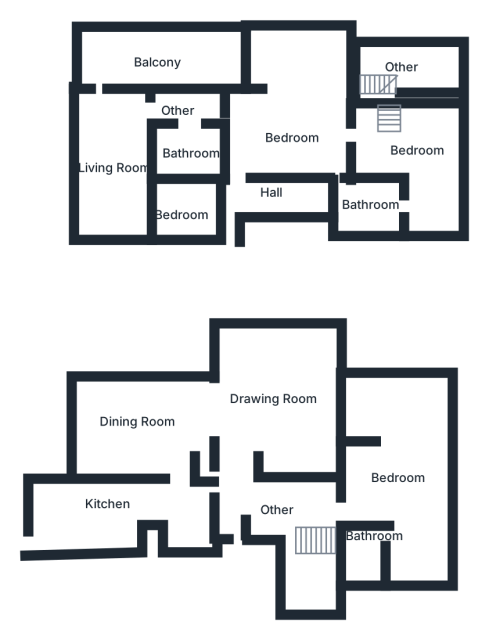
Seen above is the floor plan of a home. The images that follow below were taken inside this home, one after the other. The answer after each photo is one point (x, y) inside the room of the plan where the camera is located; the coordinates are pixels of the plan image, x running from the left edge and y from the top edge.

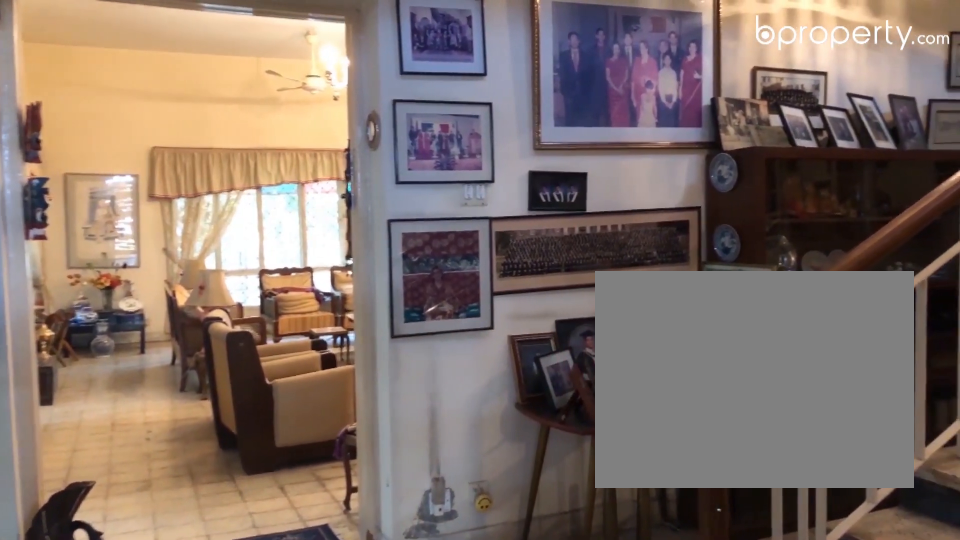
(256, 514)
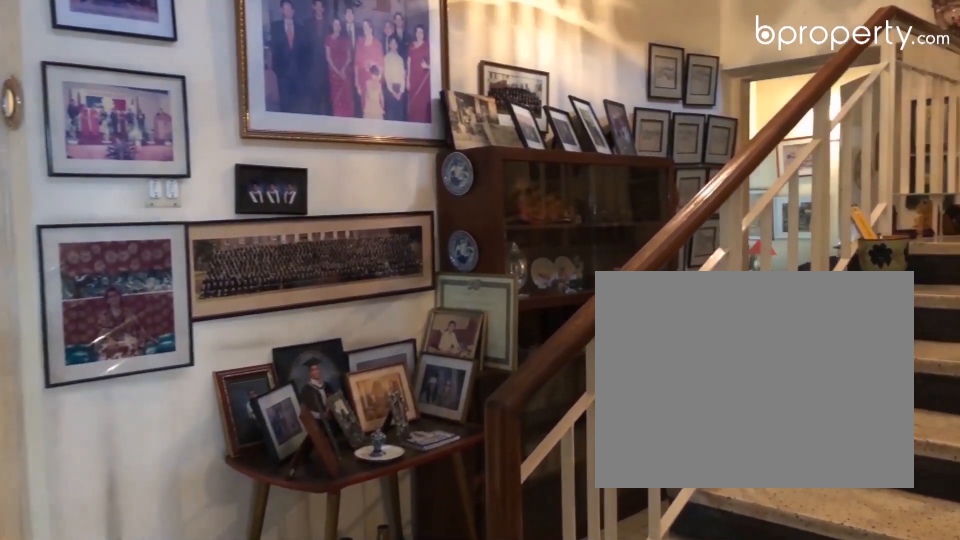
(256, 514)
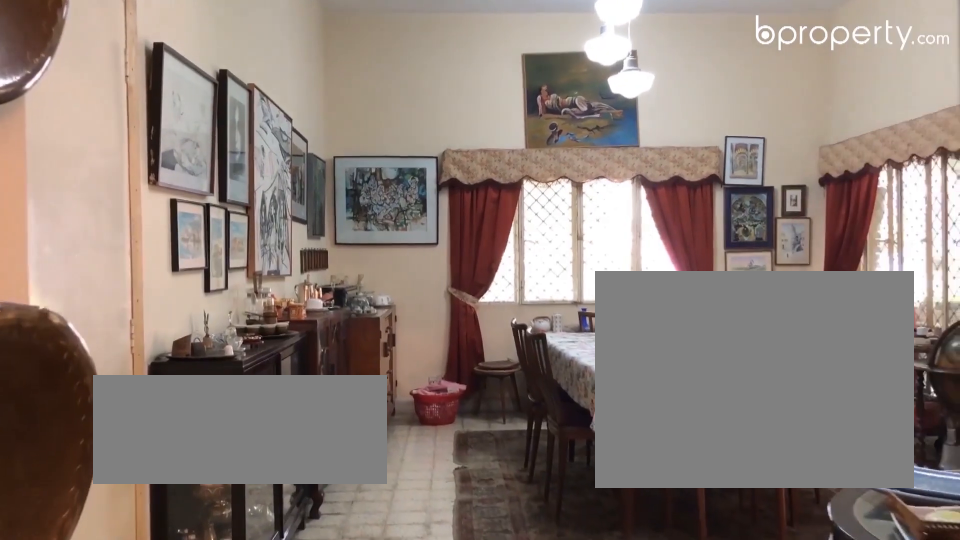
(140, 421)
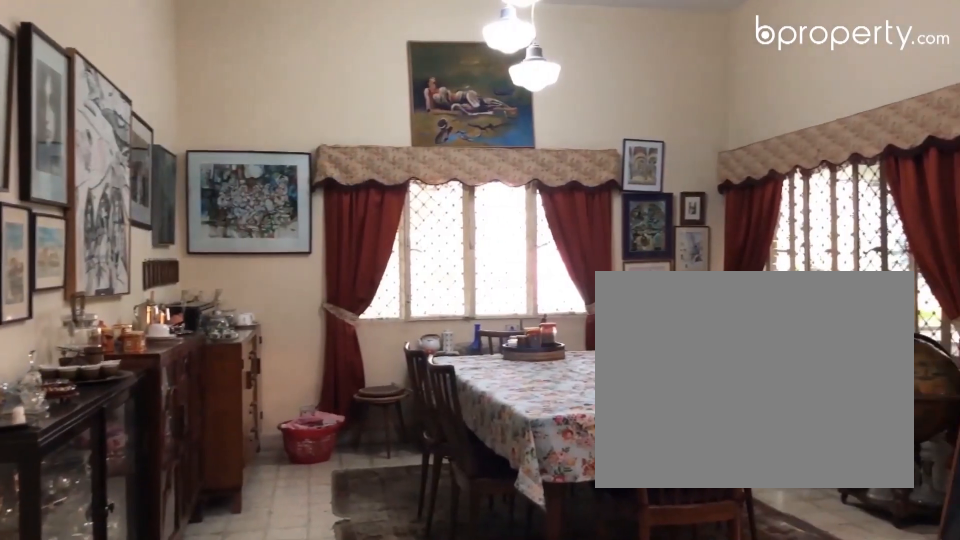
(140, 421)
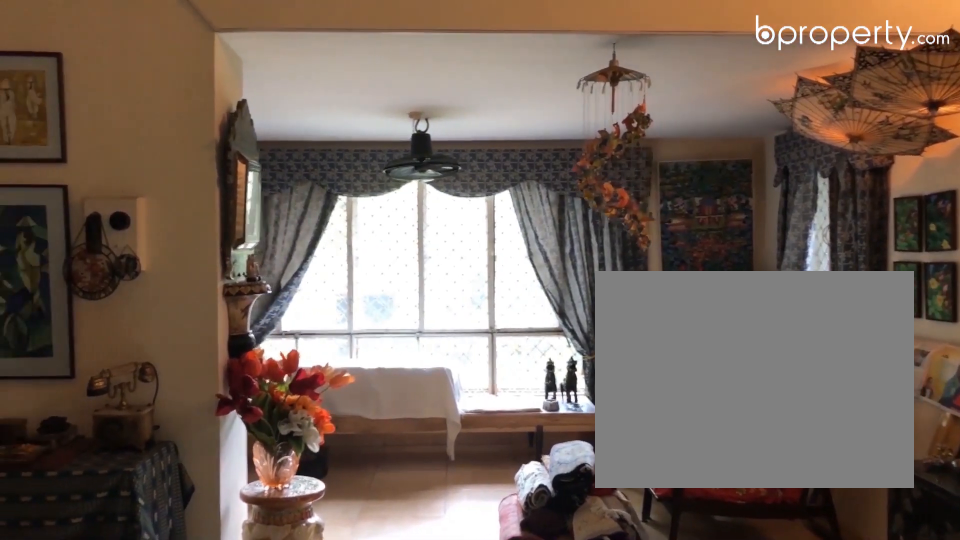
(404, 483)
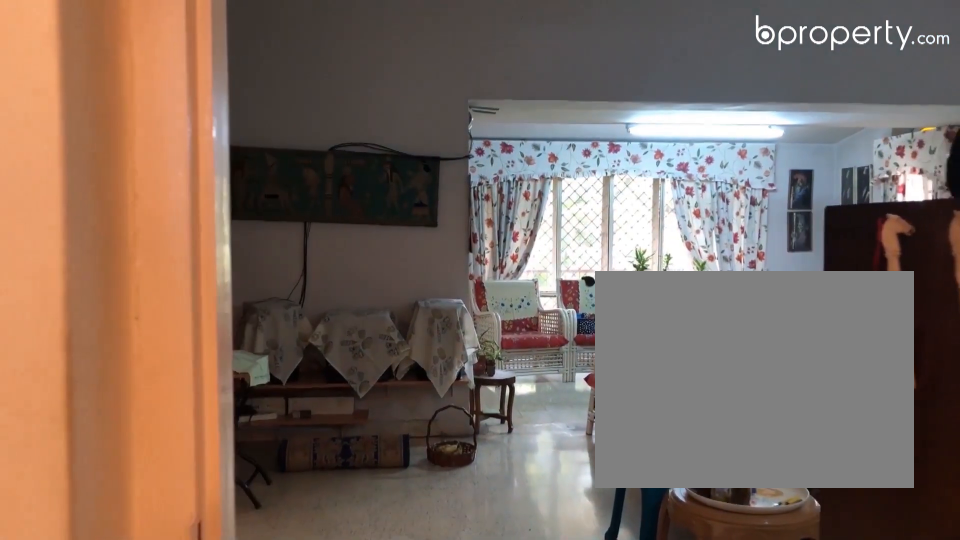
(306, 113)
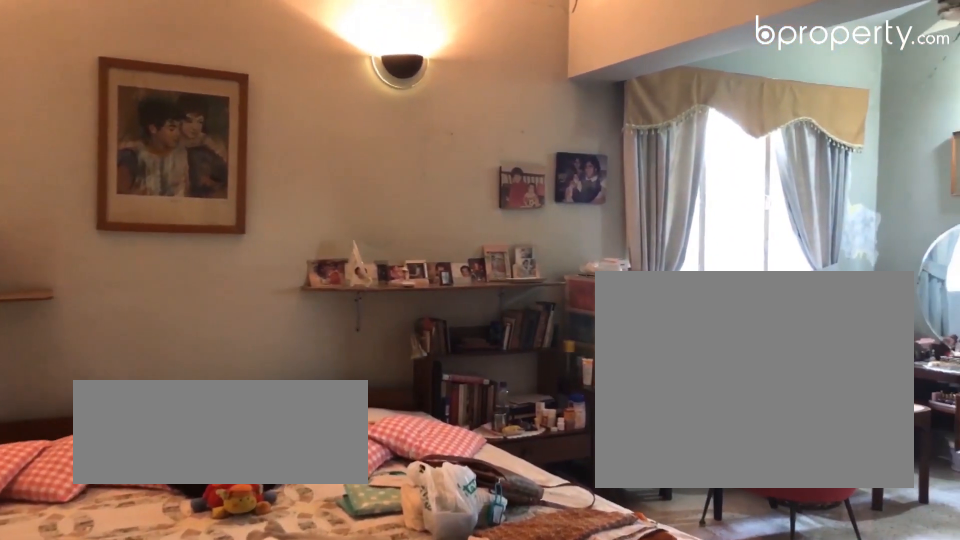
(381, 146)
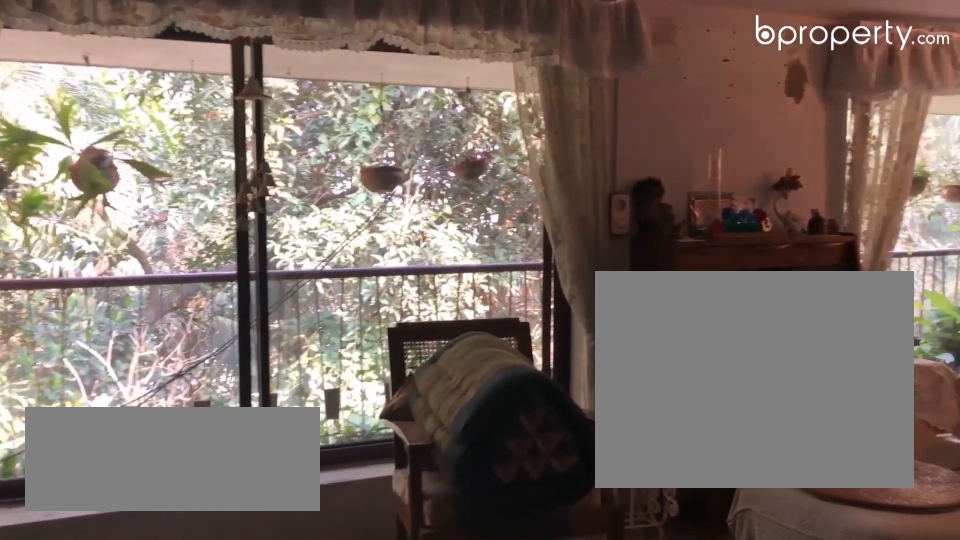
(117, 145)
